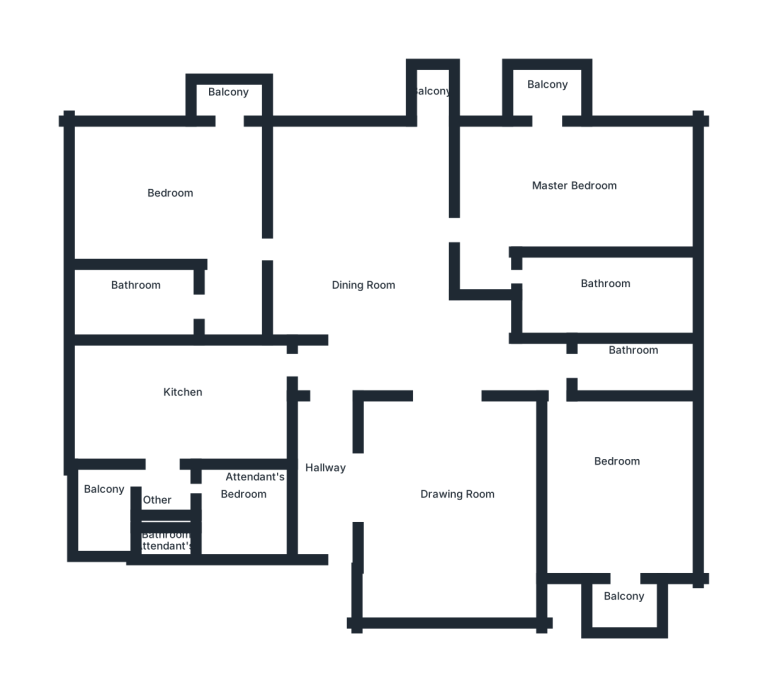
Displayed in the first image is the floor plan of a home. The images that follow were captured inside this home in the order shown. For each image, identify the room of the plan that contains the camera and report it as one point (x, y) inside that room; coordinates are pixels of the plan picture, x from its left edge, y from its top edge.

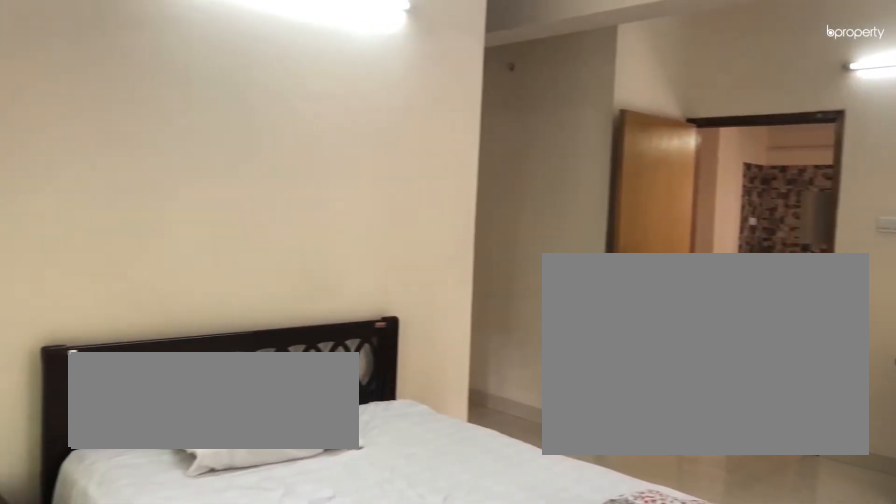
(573, 191)
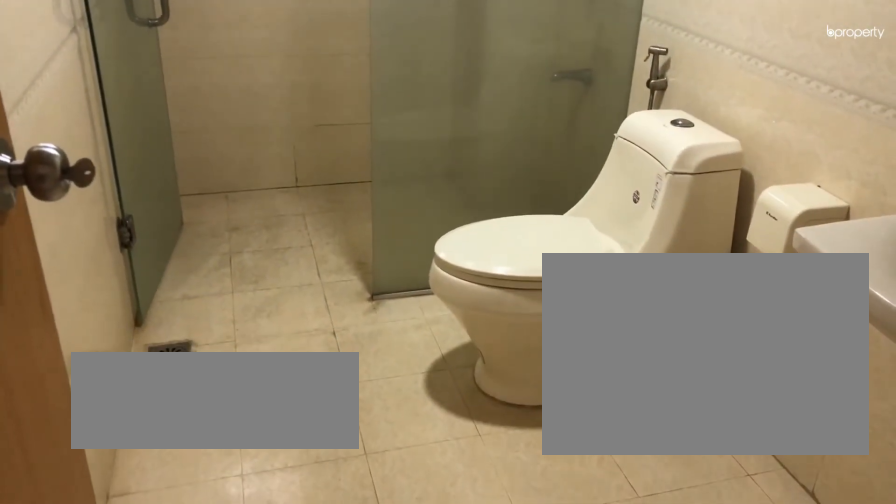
(602, 288)
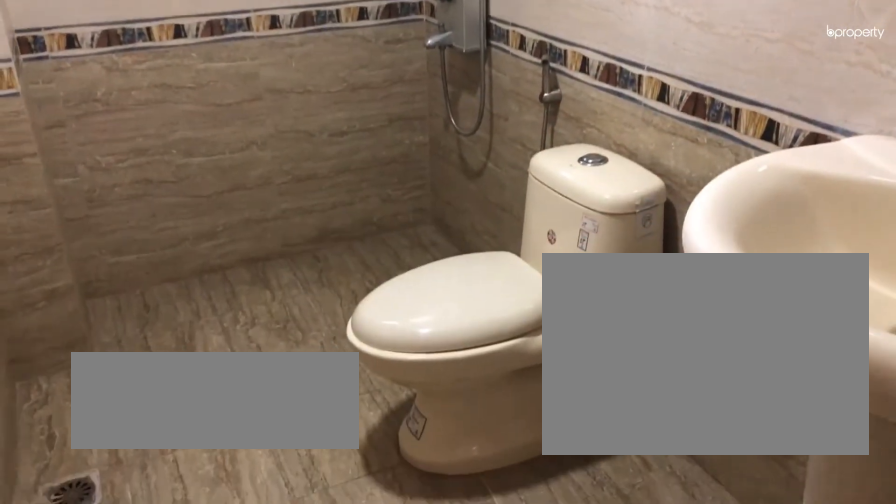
(630, 365)
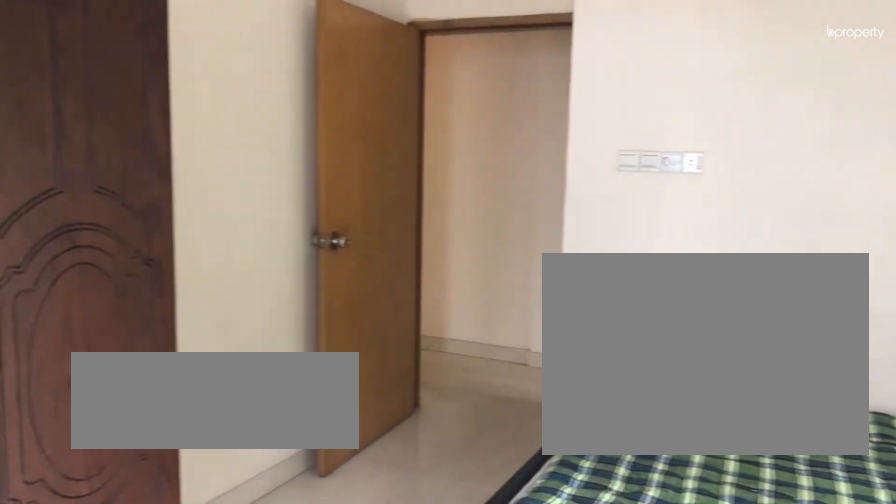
(616, 472)
